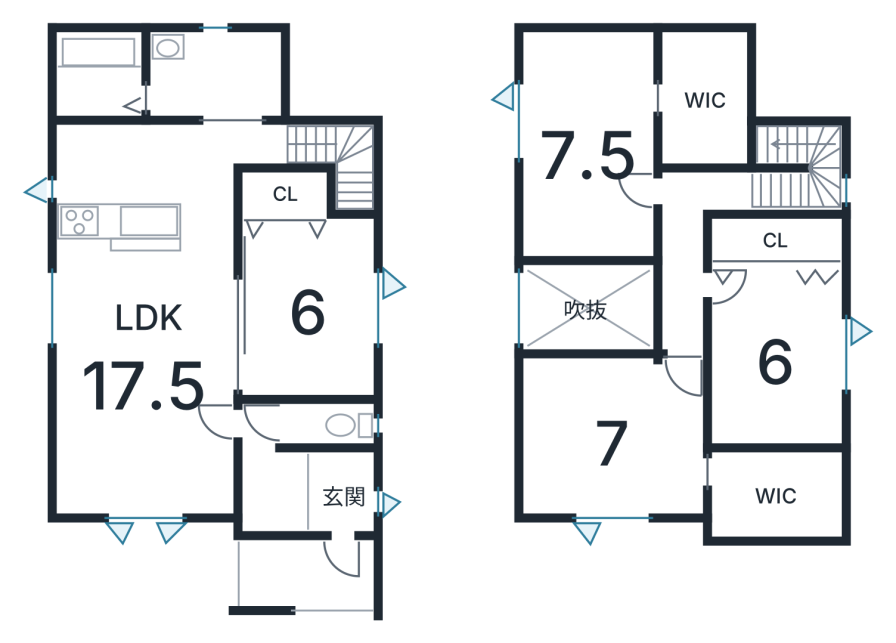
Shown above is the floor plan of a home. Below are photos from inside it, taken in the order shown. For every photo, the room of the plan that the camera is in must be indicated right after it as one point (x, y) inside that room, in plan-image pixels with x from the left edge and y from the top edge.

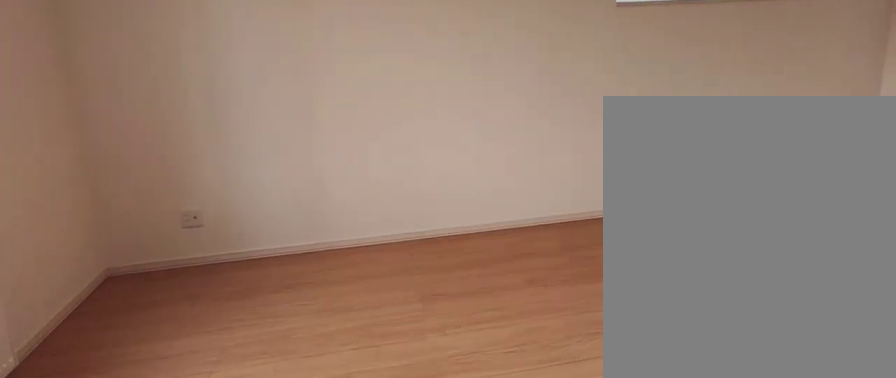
(156, 382)
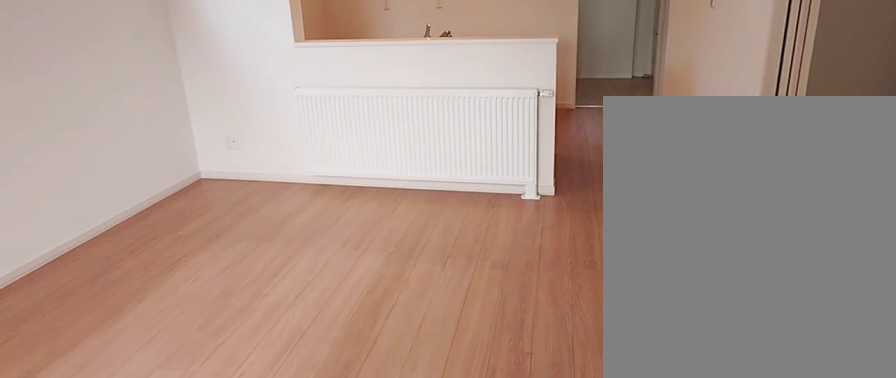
(156, 382)
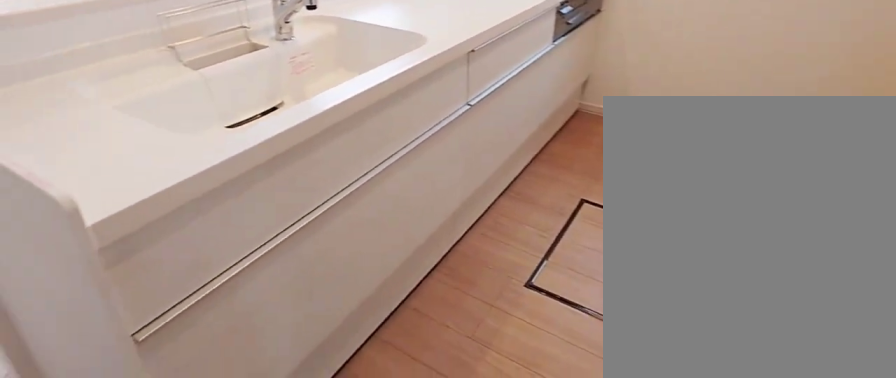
(156, 182)
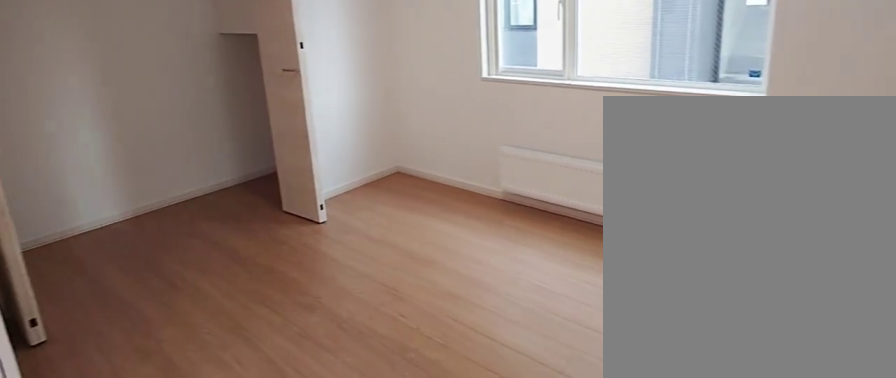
(308, 306)
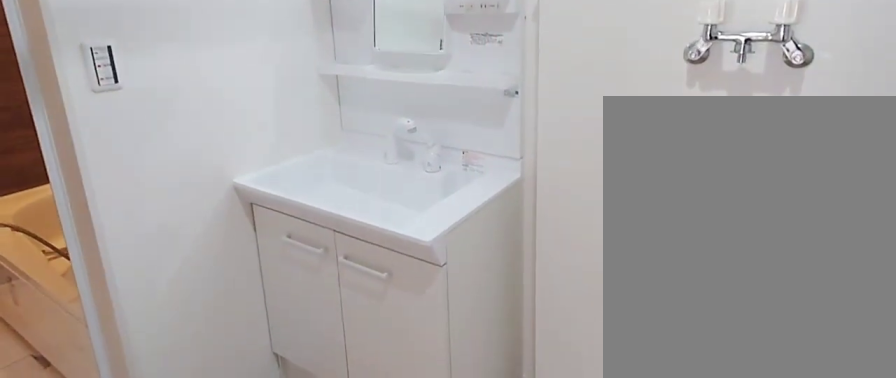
(219, 91)
